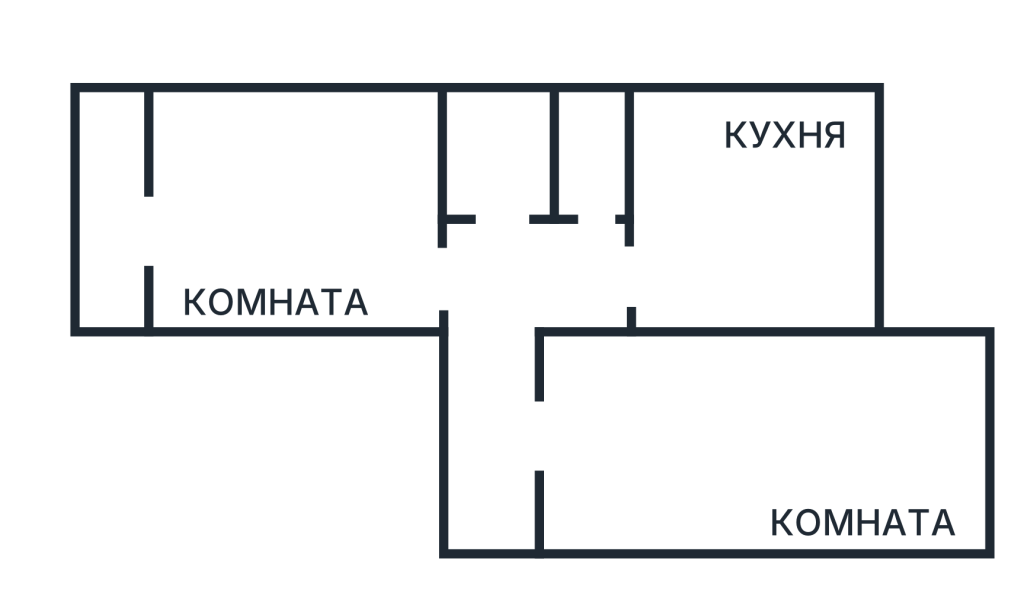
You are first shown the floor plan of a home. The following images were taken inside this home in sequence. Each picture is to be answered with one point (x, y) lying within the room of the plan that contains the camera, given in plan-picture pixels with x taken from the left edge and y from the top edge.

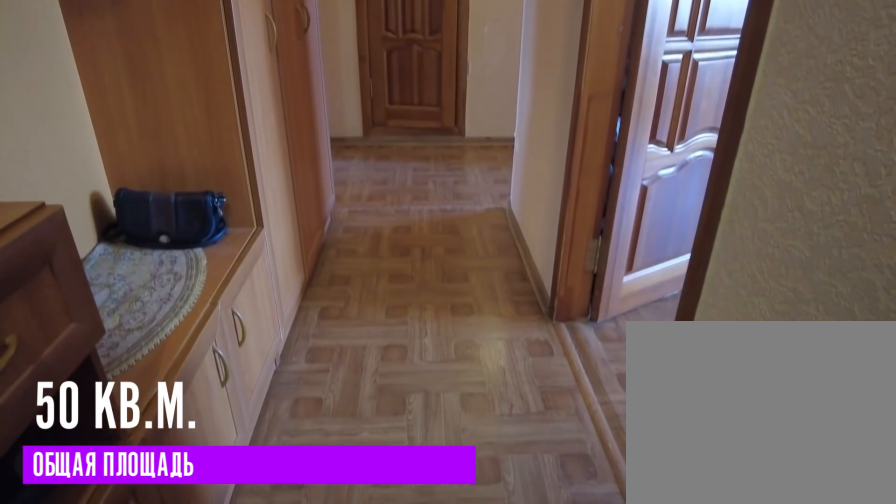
(504, 508)
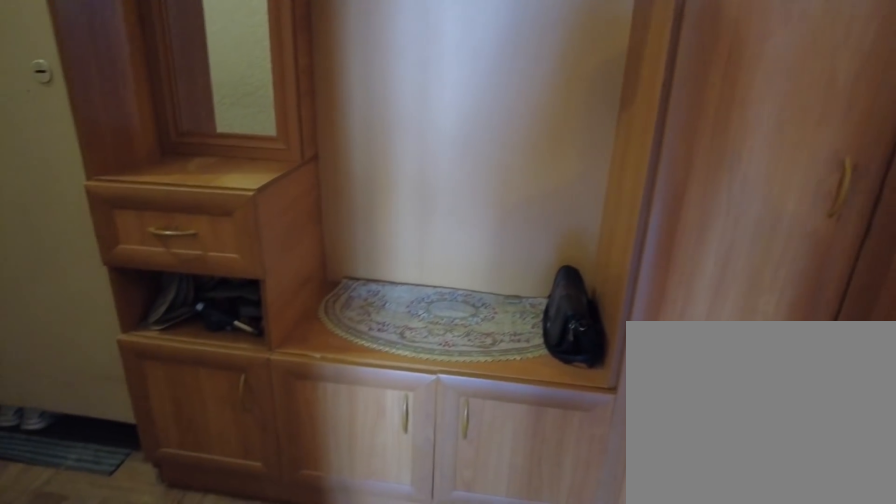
(504, 508)
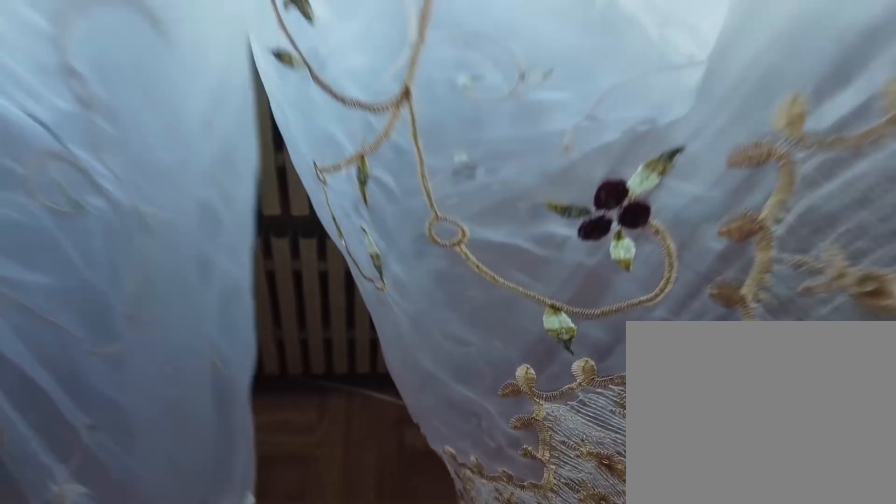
(669, 481)
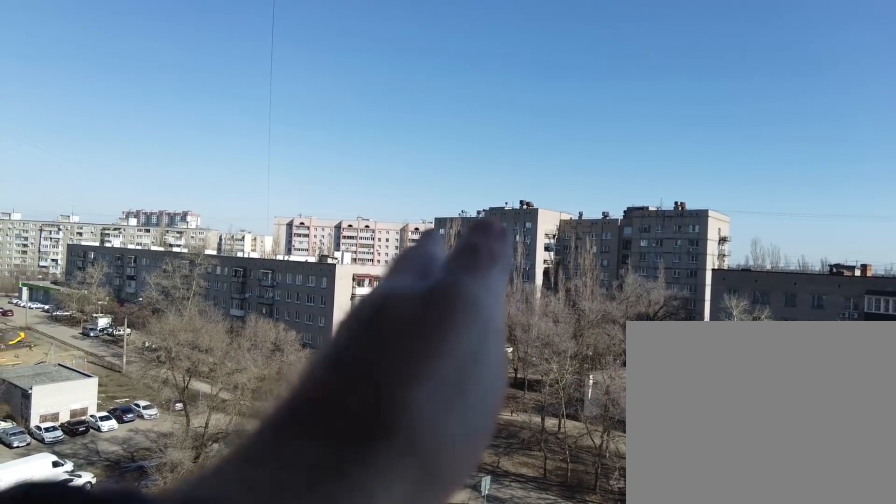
(669, 481)
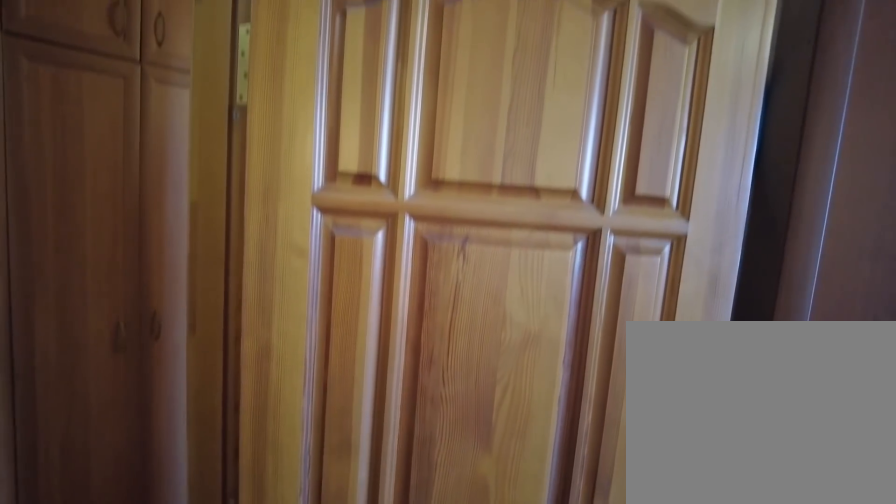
(546, 455)
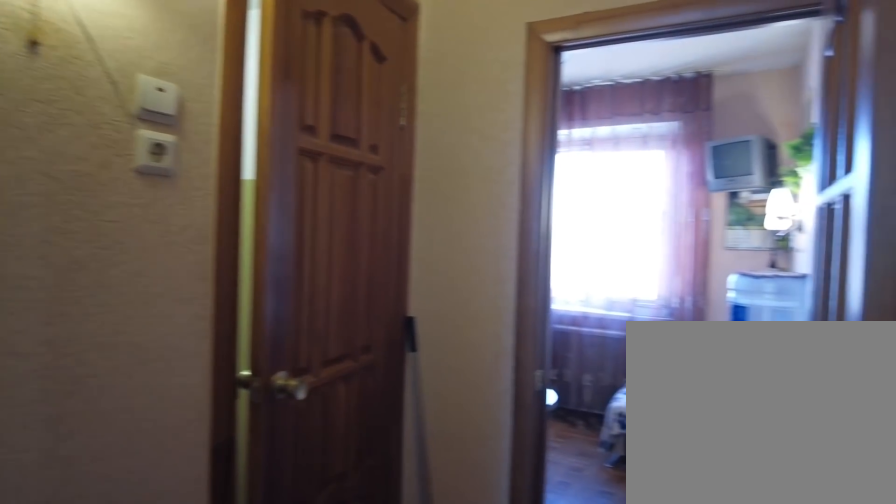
(503, 361)
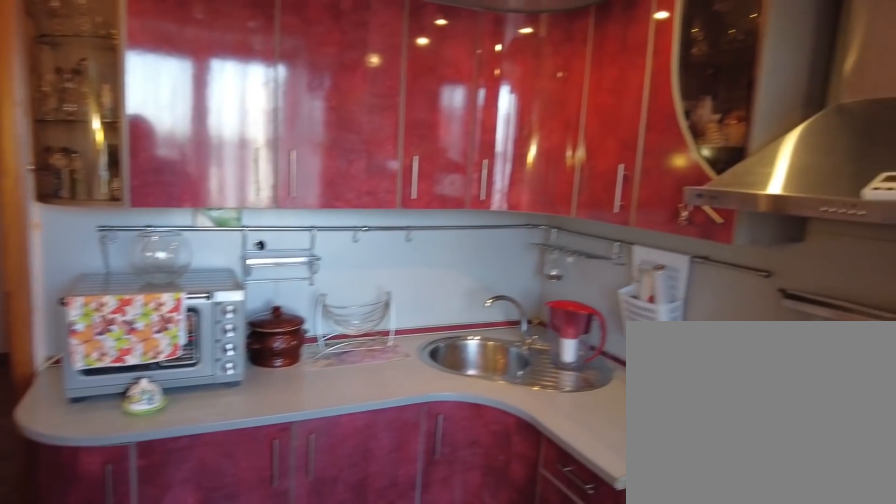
(690, 281)
